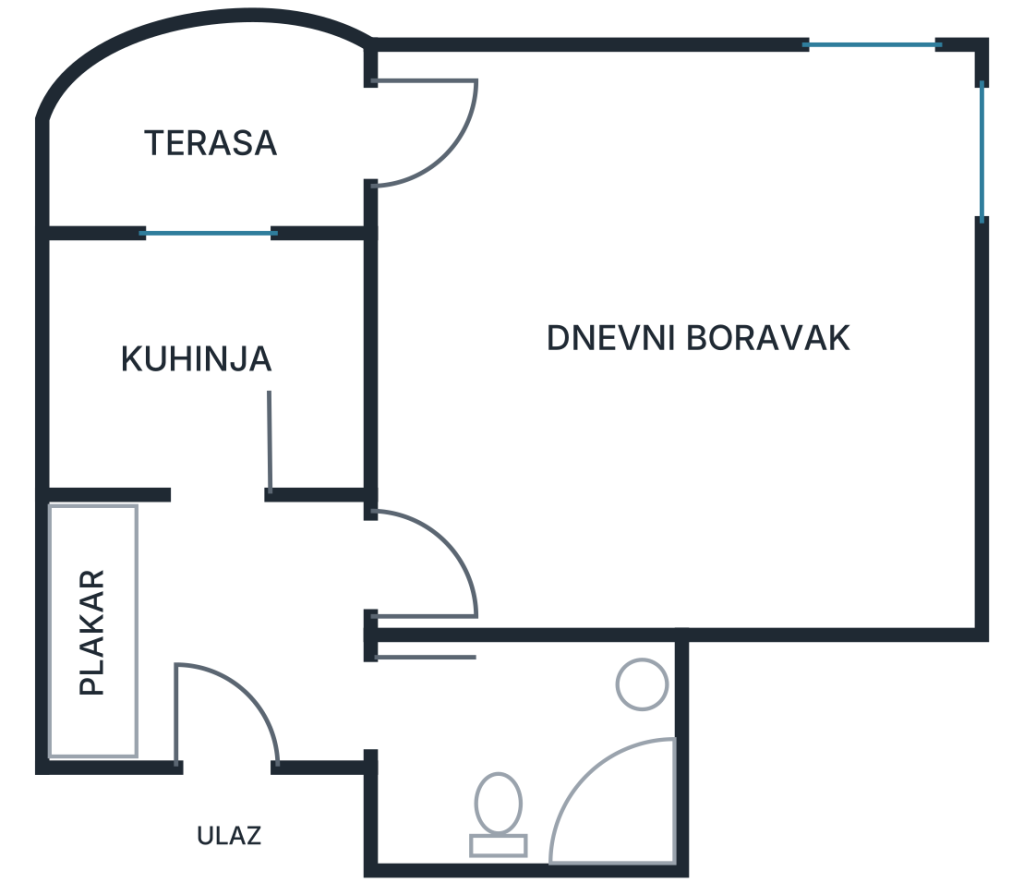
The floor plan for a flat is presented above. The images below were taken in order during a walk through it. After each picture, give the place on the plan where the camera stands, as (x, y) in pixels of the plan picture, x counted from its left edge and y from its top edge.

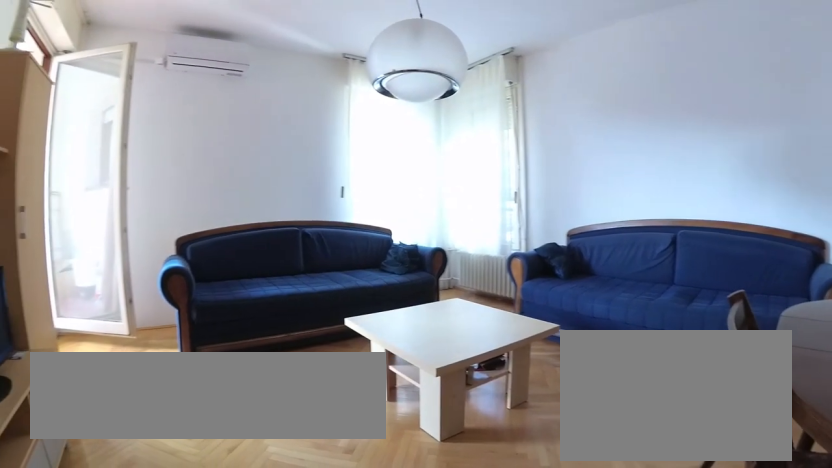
(487, 559)
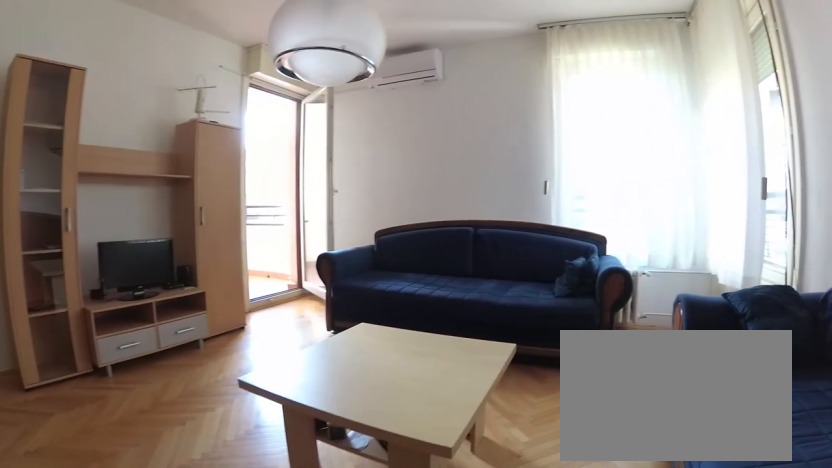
(694, 558)
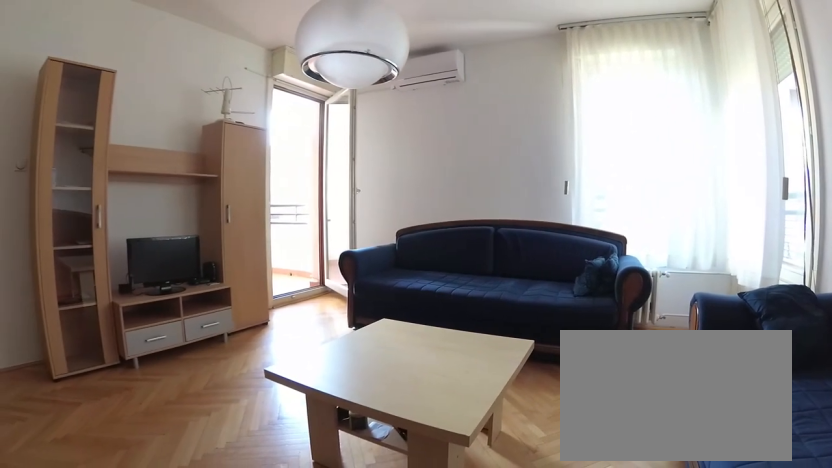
(729, 564)
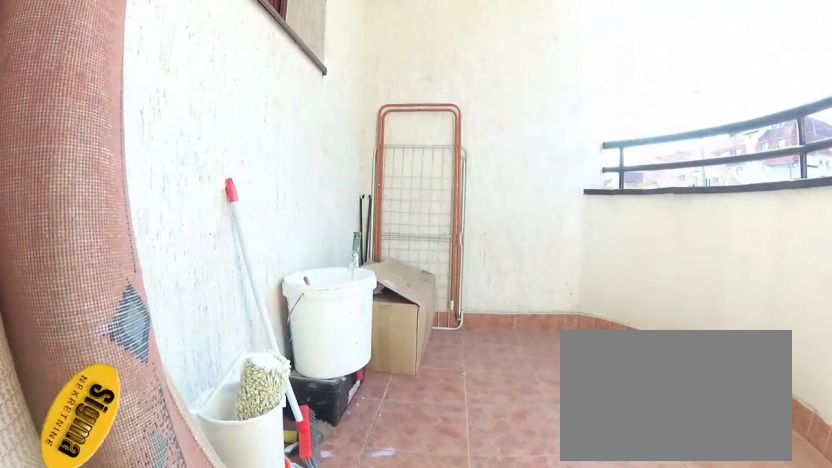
(403, 150)
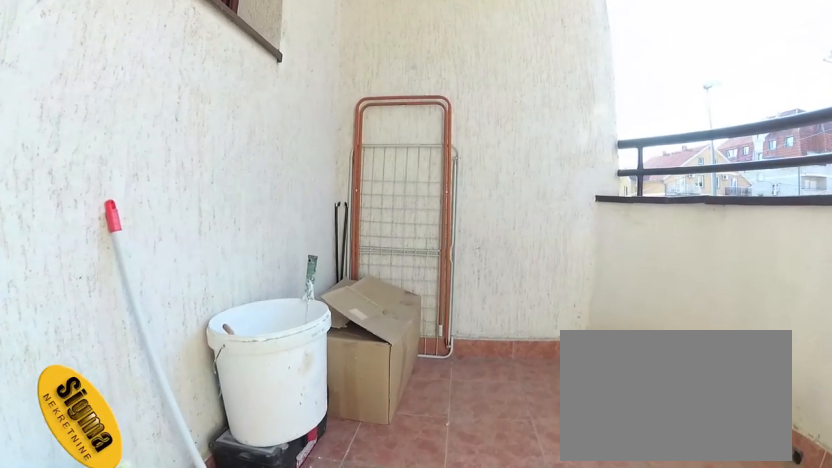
(344, 148)
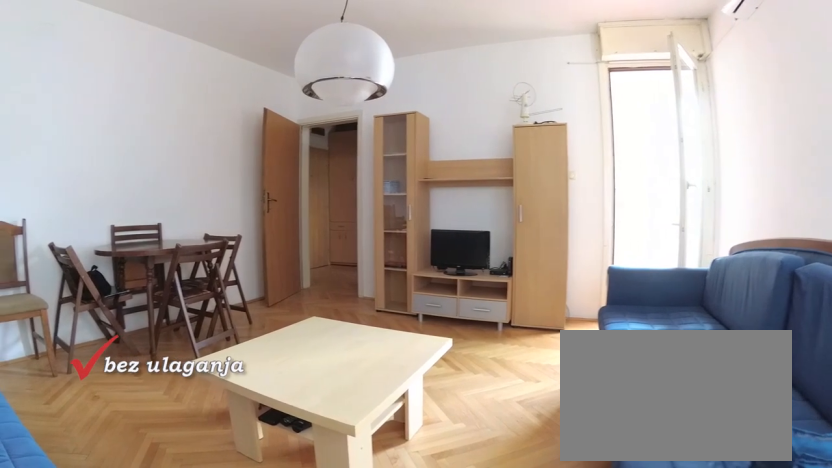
(888, 174)
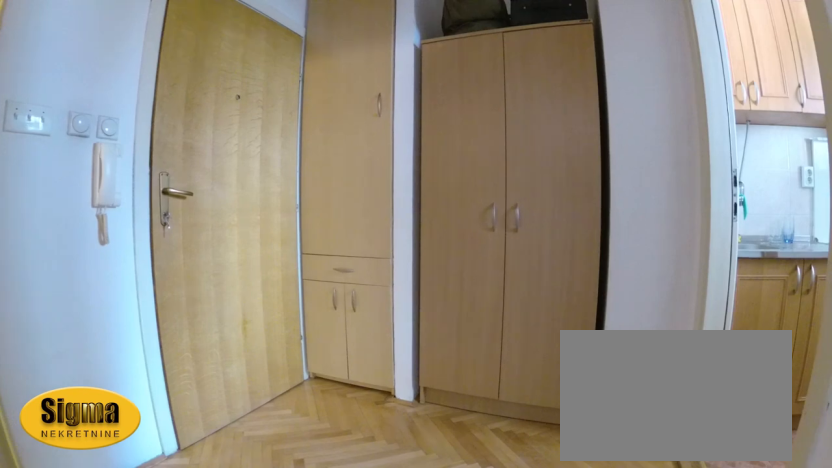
(427, 548)
